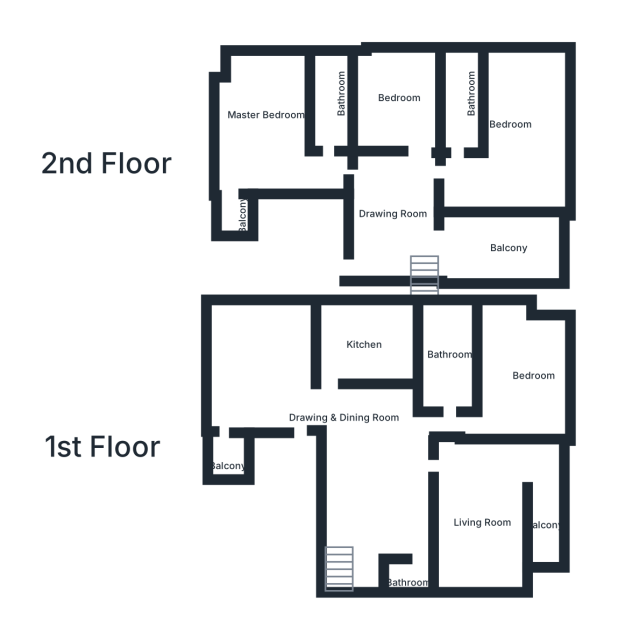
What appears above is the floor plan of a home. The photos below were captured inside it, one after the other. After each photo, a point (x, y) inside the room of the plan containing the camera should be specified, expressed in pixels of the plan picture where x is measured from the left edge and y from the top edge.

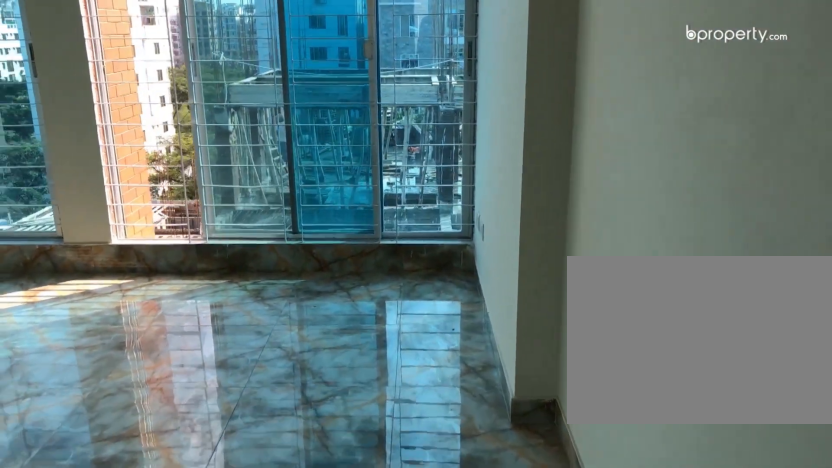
(524, 153)
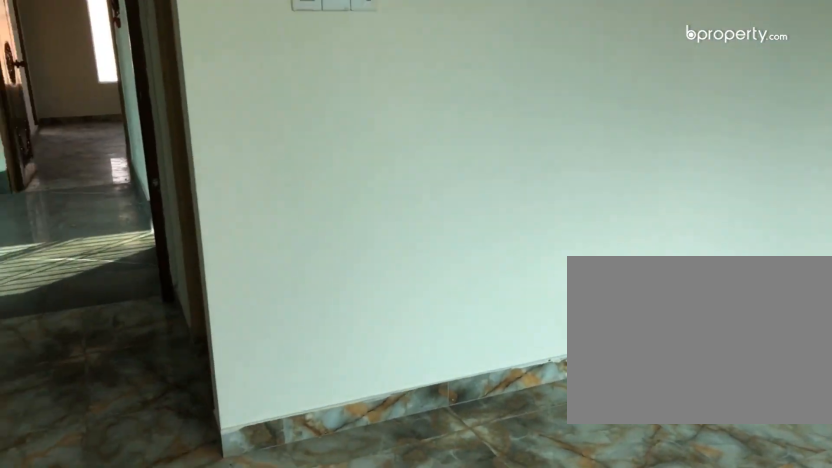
(524, 160)
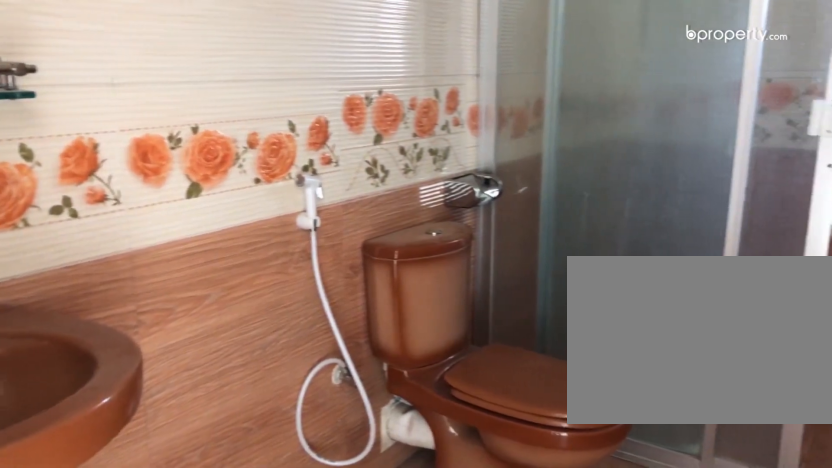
(460, 110)
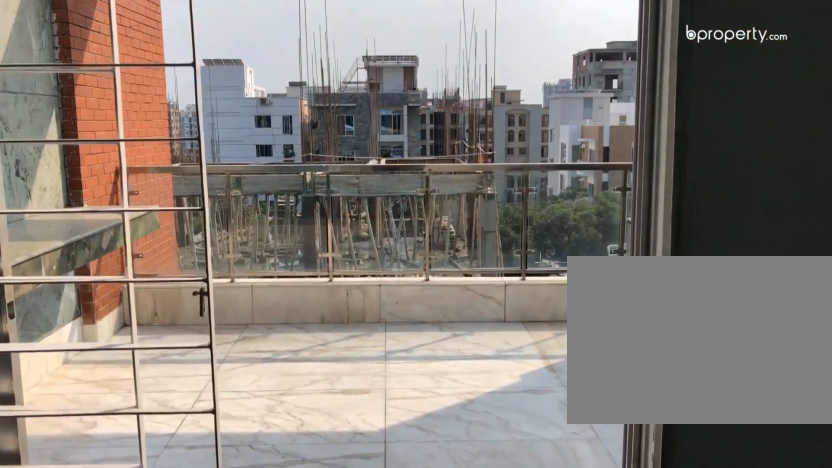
(473, 239)
